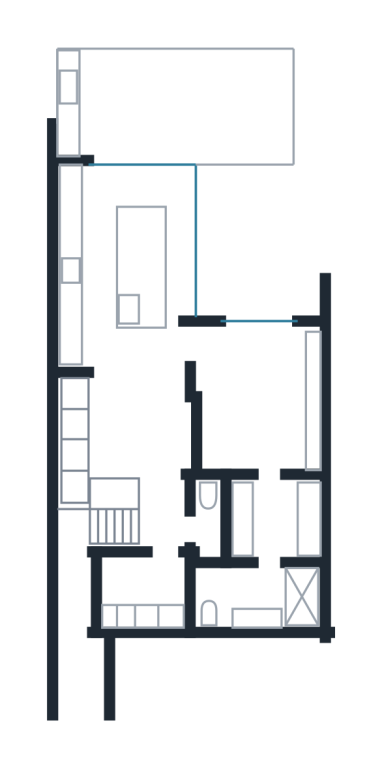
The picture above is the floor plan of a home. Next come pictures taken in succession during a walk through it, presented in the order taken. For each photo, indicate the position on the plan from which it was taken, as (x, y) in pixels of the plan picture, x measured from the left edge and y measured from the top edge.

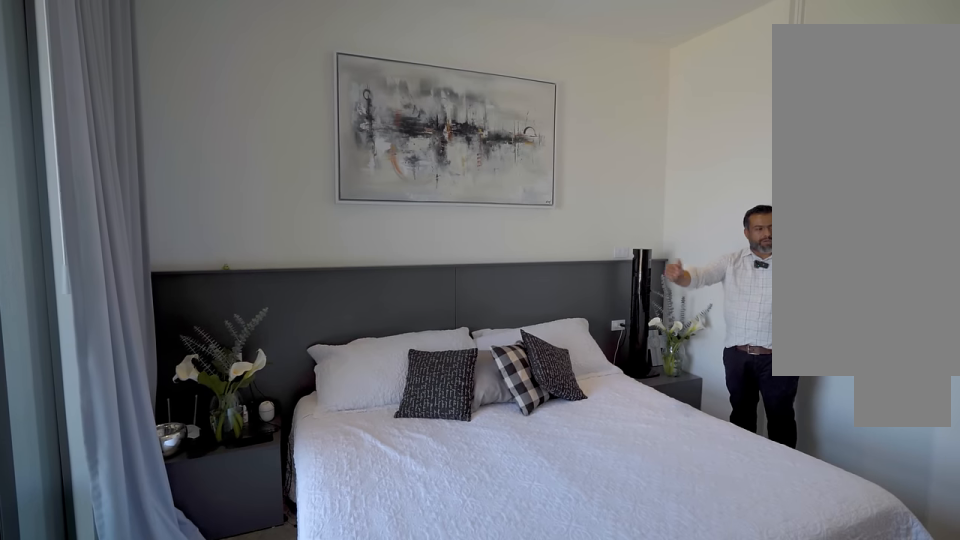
(259, 349)
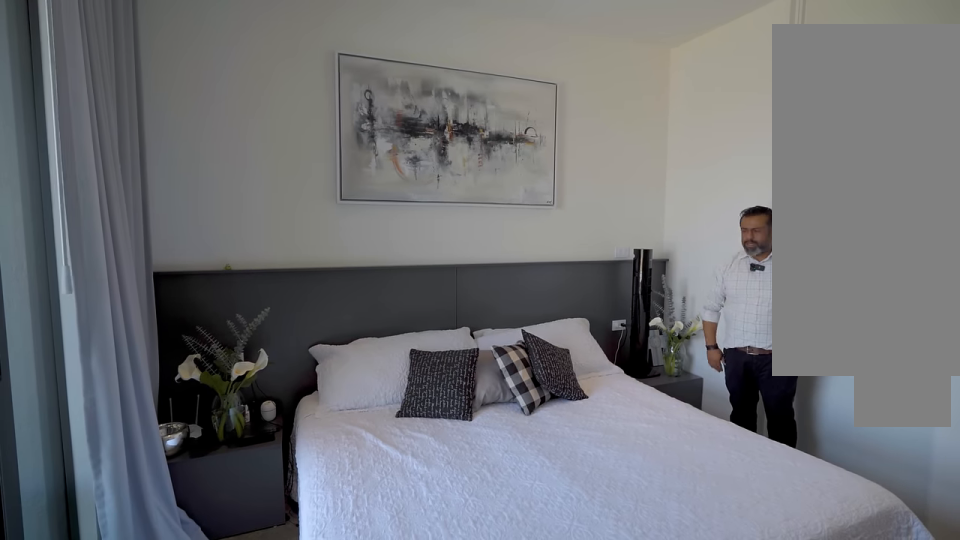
(259, 349)
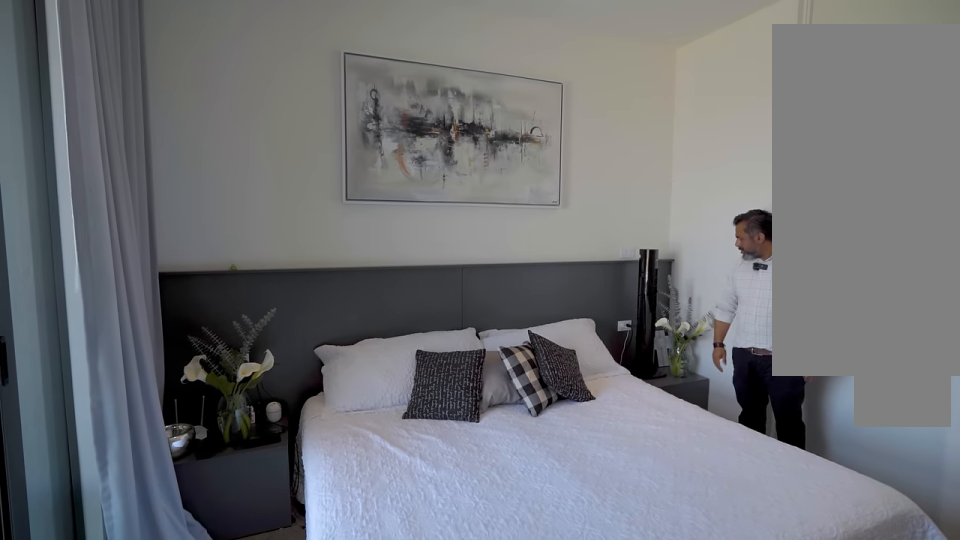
(259, 349)
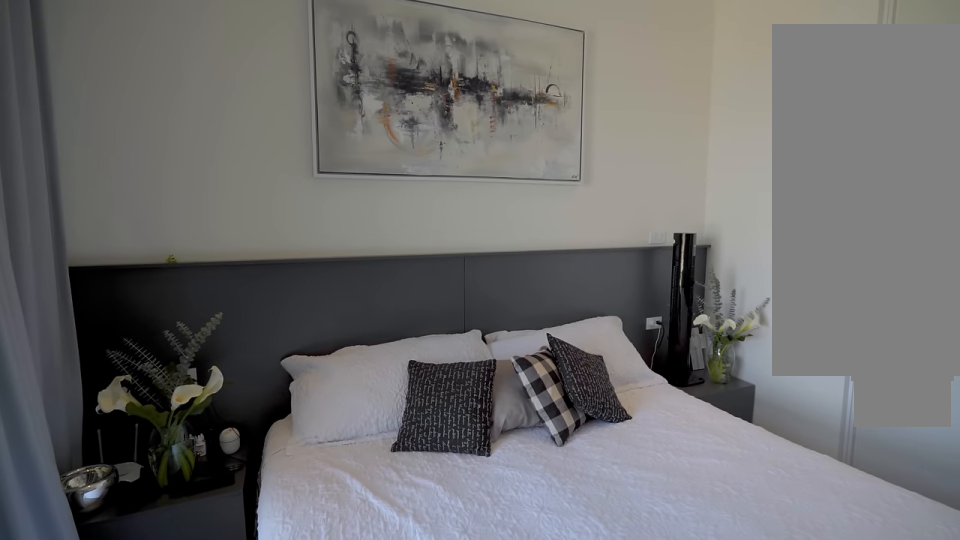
(252, 343)
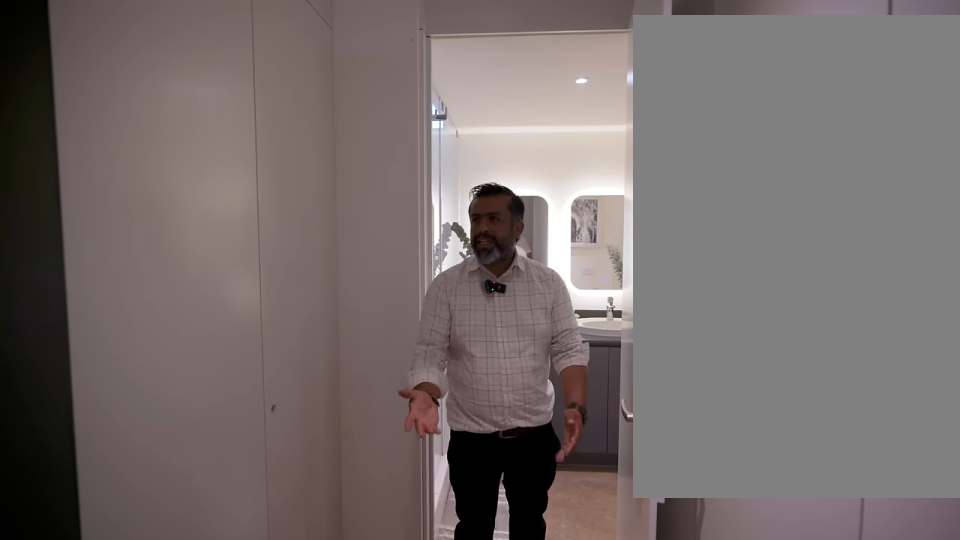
(269, 500)
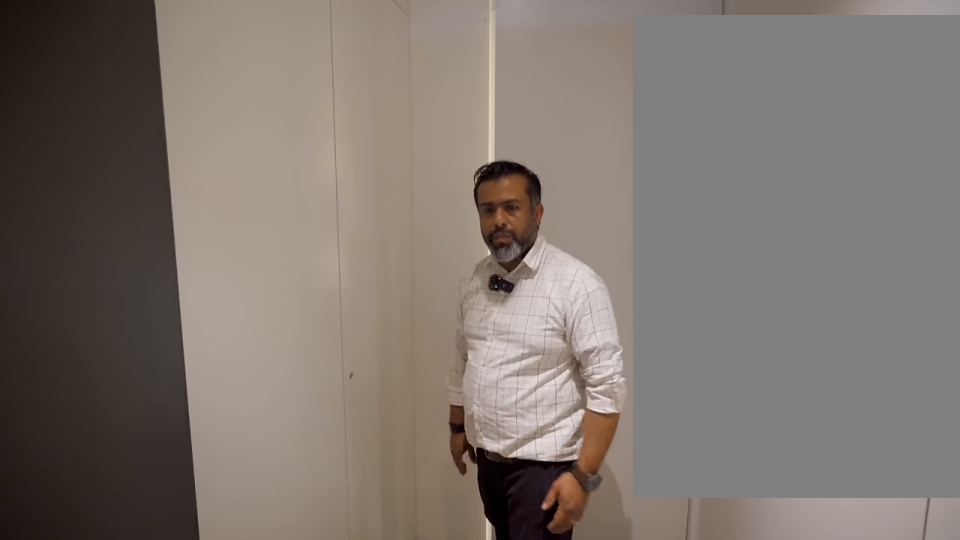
(270, 497)
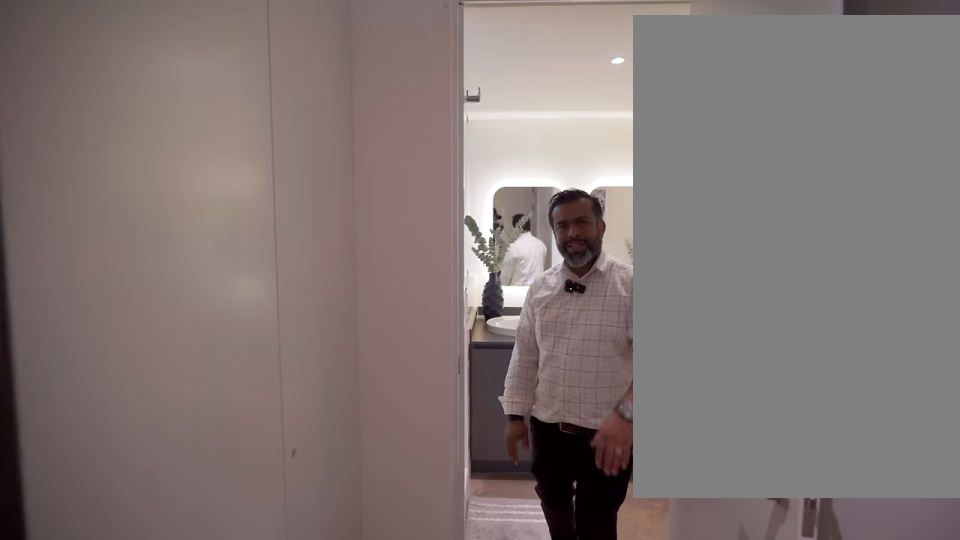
(269, 499)
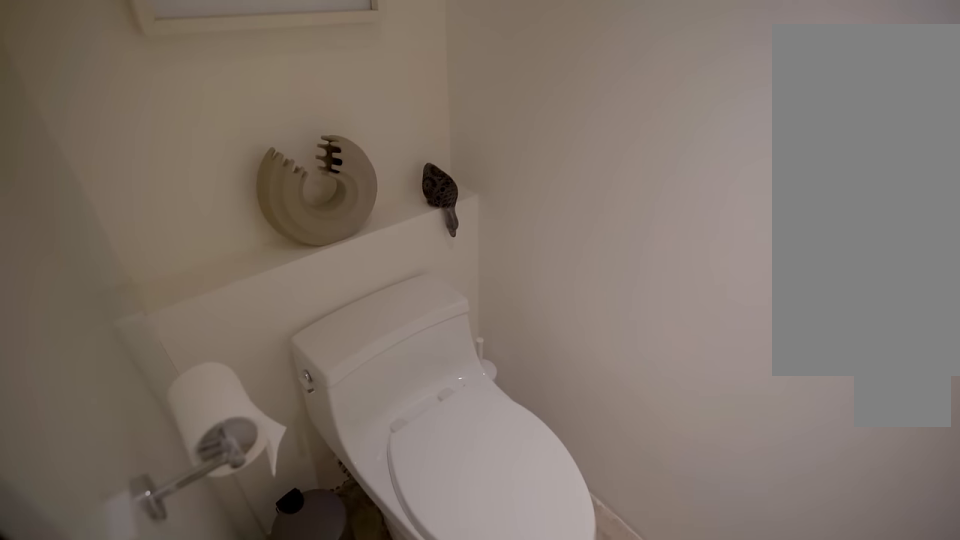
(263, 580)
